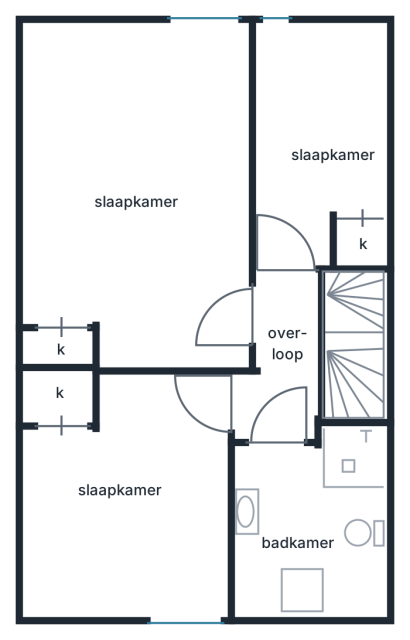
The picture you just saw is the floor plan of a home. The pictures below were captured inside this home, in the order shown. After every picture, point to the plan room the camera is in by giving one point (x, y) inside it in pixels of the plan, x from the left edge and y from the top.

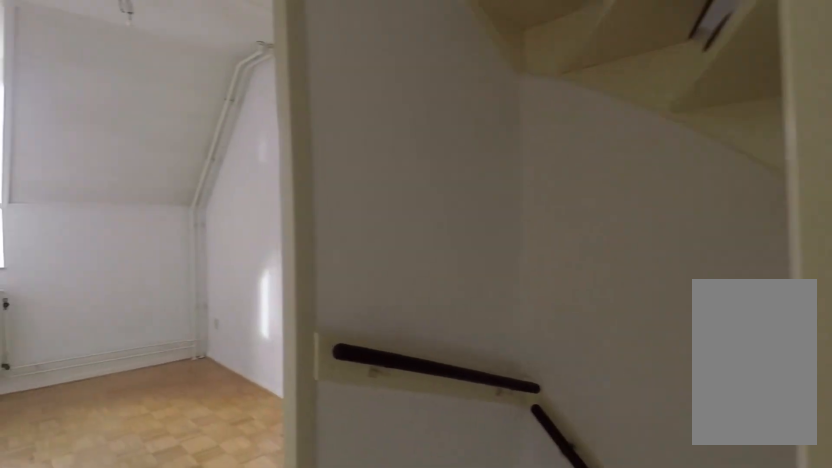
(286, 369)
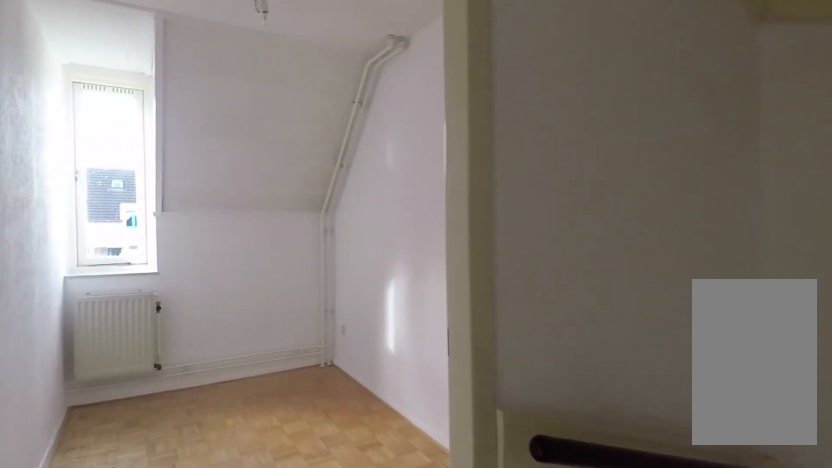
(286, 369)
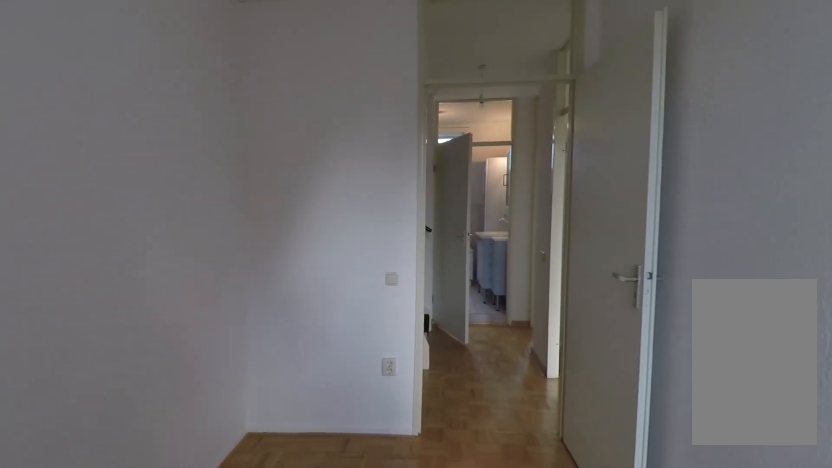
(311, 157)
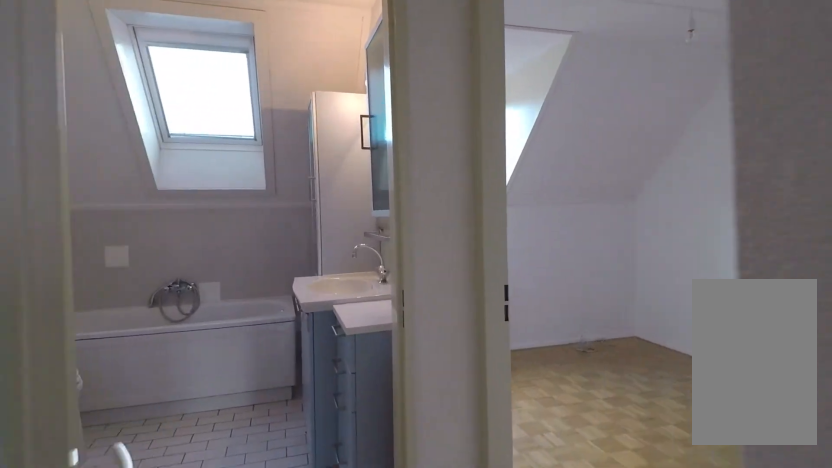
(285, 378)
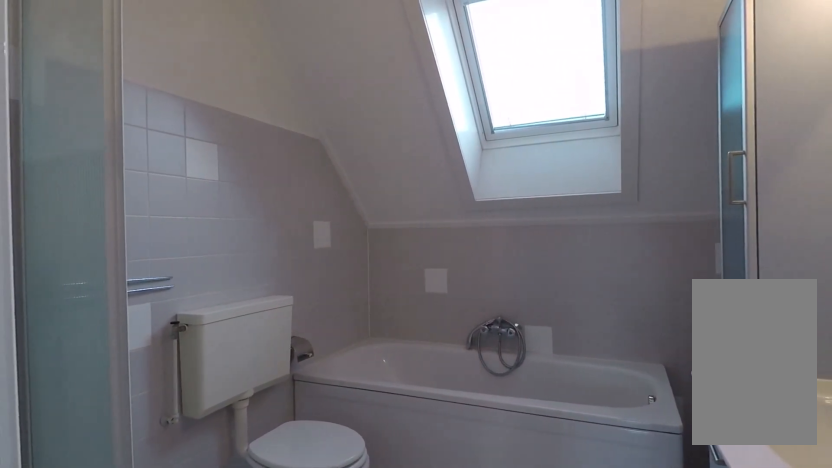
(313, 506)
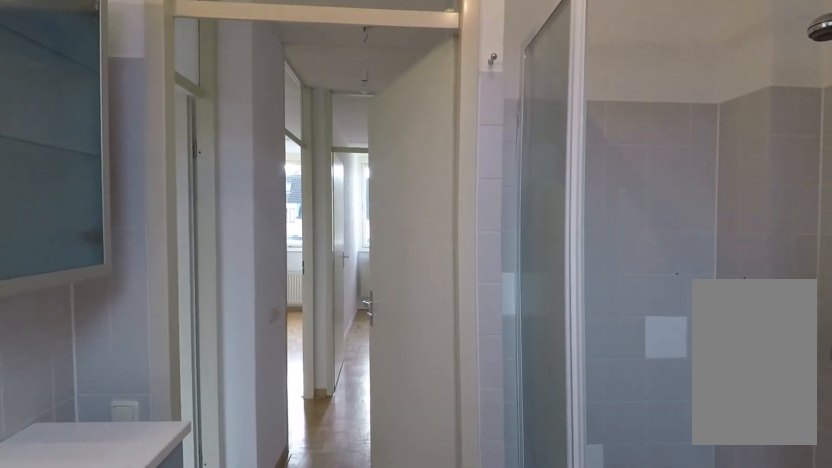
(313, 506)
